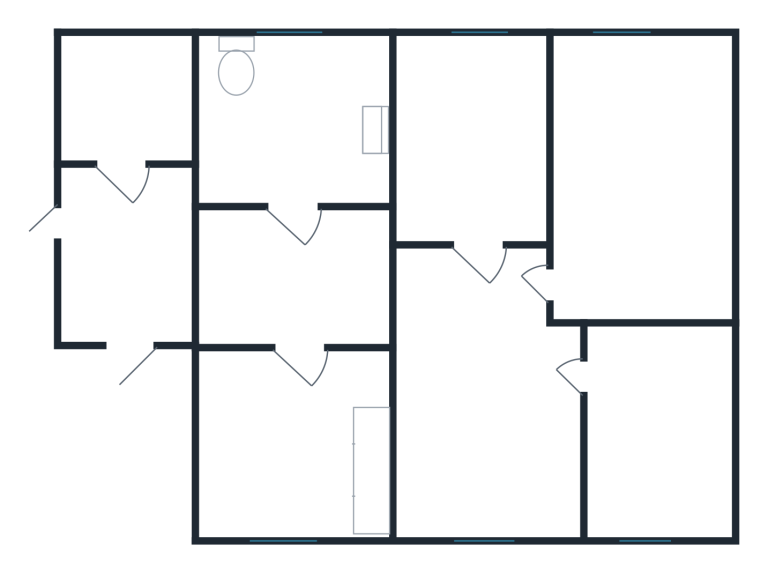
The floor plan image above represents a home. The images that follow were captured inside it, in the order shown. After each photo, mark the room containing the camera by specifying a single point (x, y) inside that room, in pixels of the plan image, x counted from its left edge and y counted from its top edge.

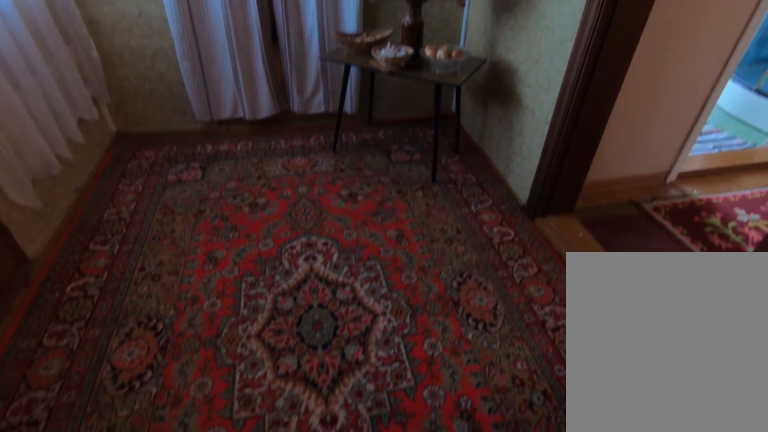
(125, 307)
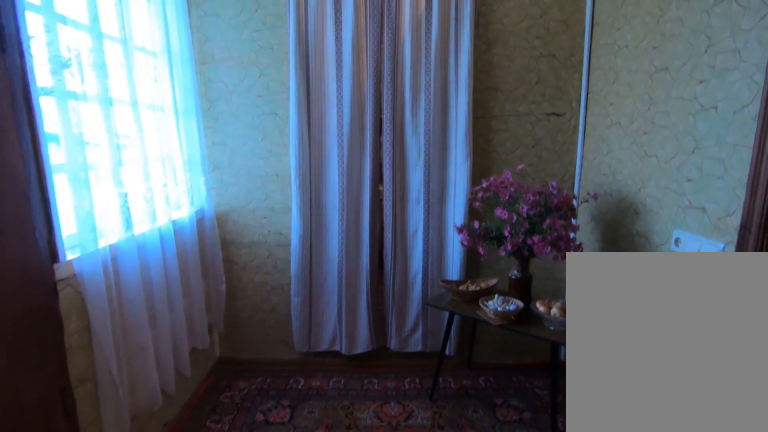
(125, 307)
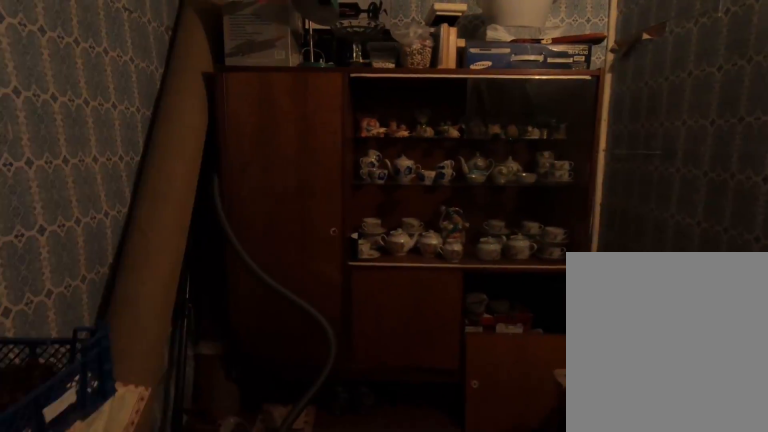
(122, 172)
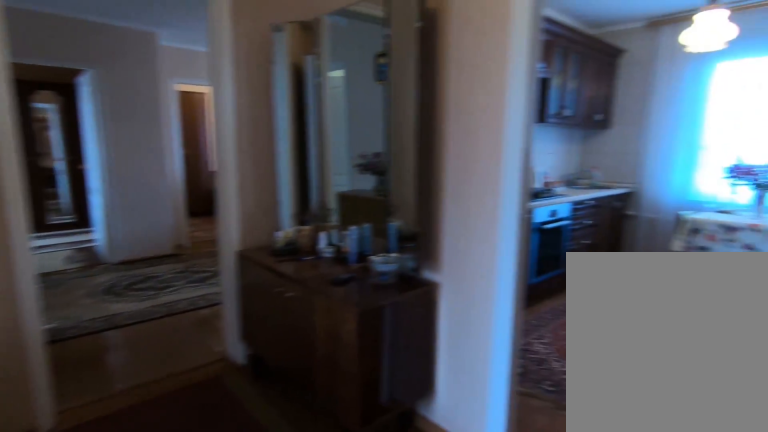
(270, 313)
